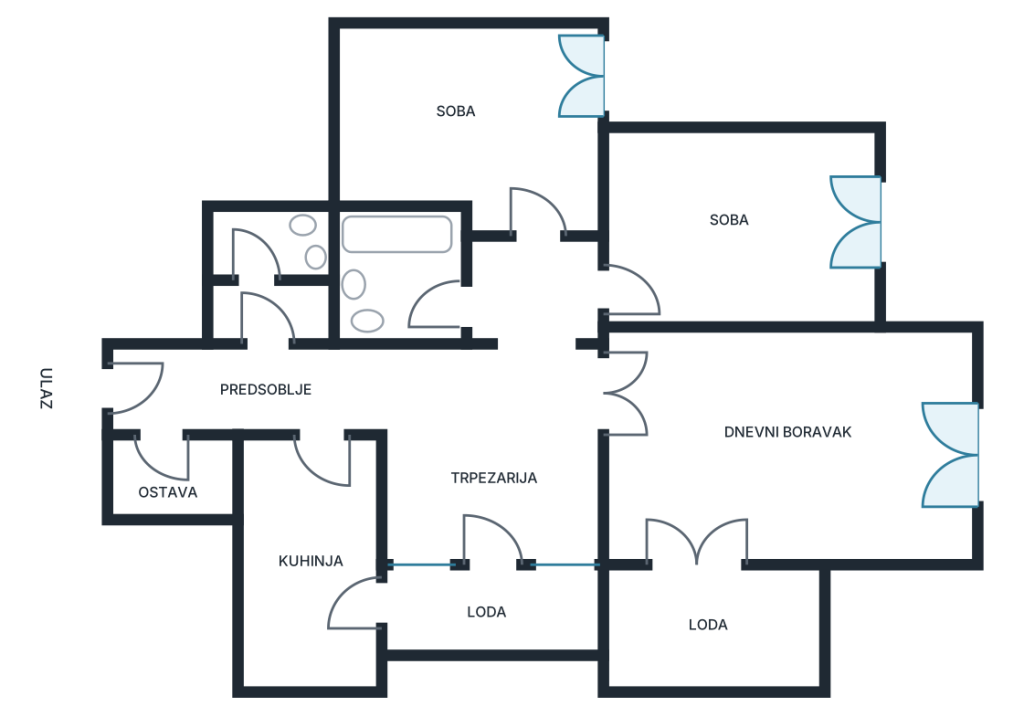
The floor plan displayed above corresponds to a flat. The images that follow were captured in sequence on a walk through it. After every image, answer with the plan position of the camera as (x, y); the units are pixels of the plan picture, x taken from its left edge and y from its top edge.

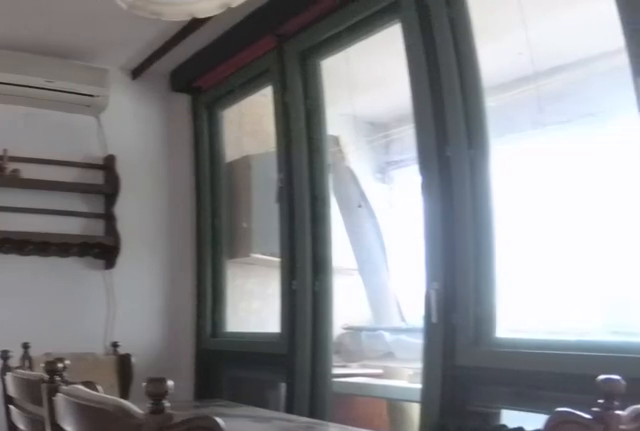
(360, 386)
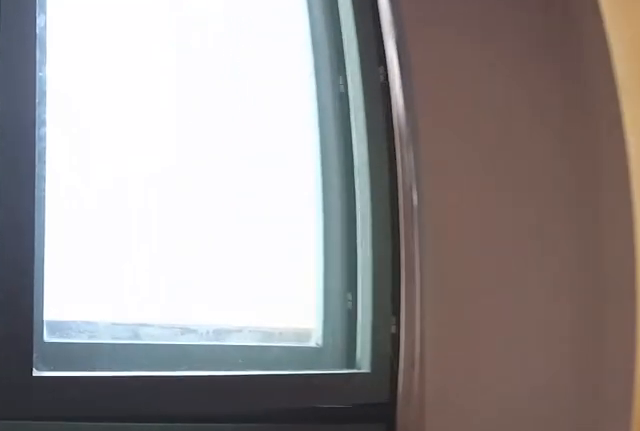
(851, 449)
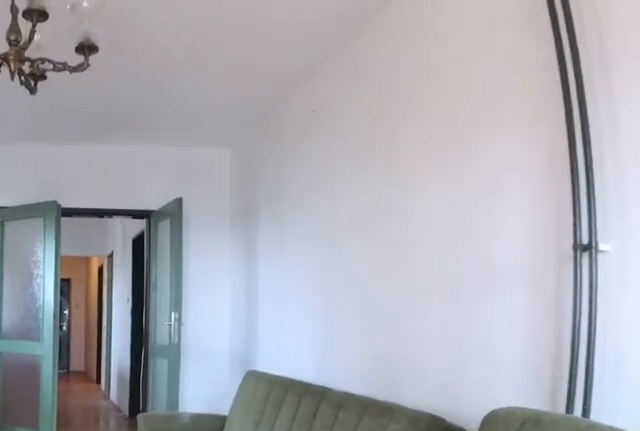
(925, 457)
